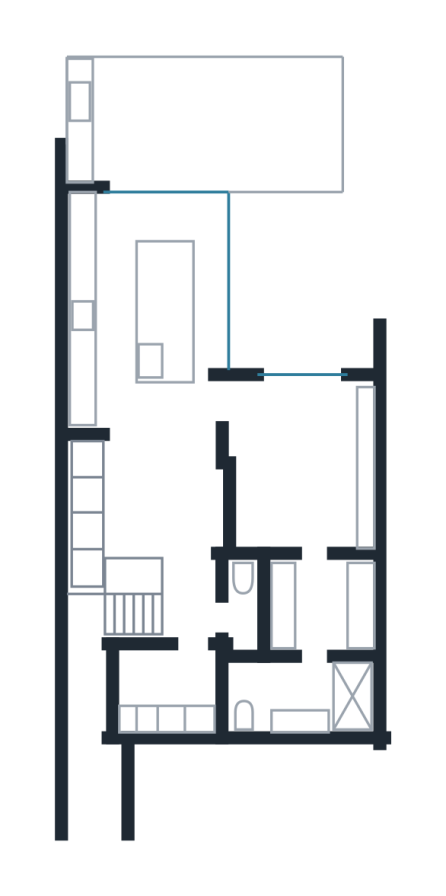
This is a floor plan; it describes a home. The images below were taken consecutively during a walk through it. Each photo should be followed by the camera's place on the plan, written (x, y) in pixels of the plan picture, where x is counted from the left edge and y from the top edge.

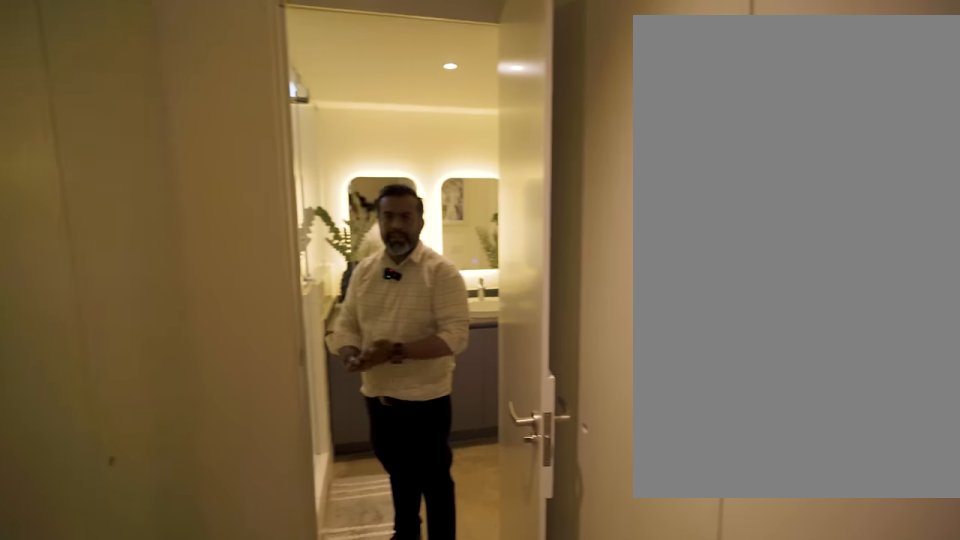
(312, 576)
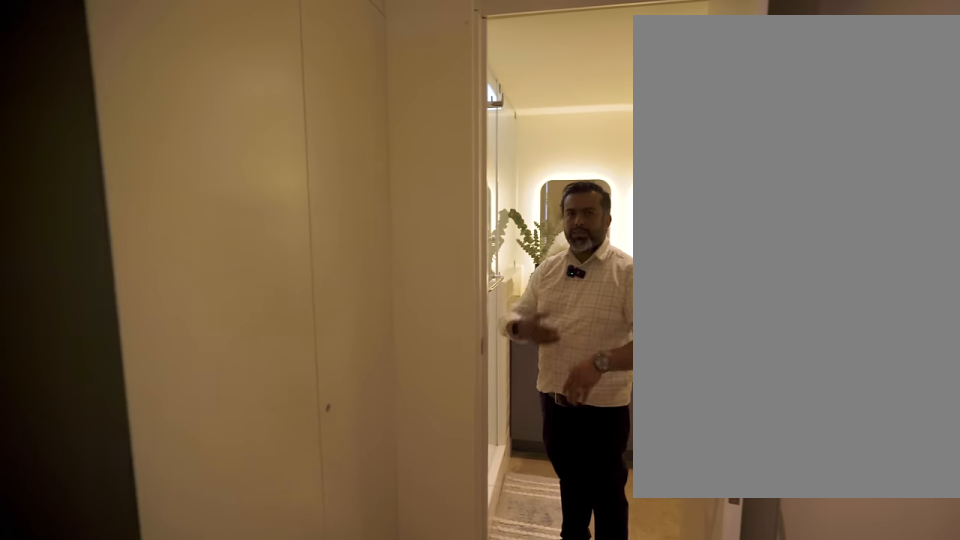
(313, 576)
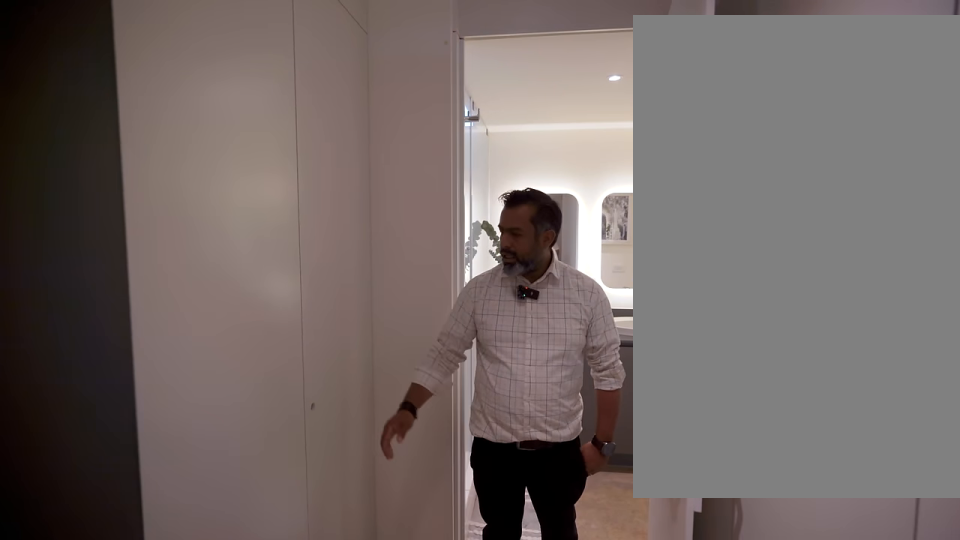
(313, 575)
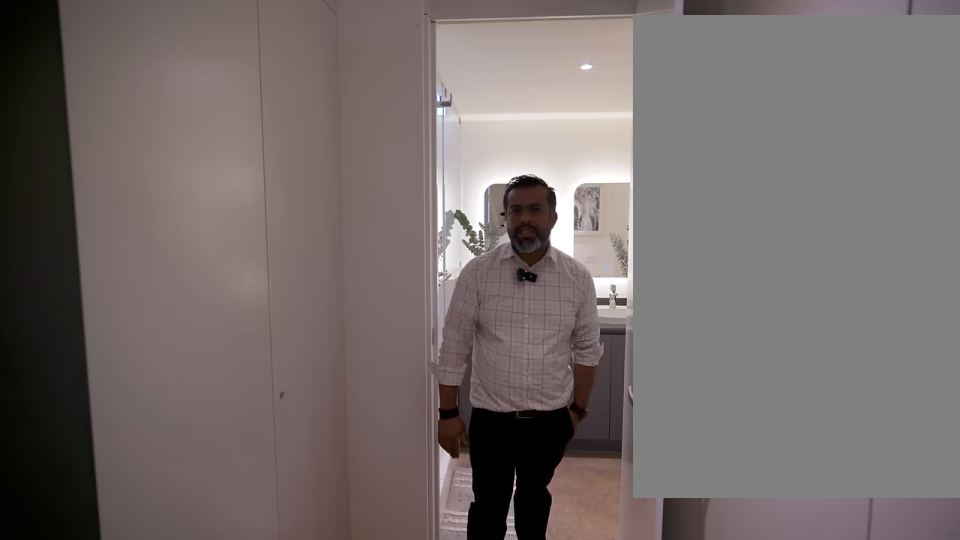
(314, 583)
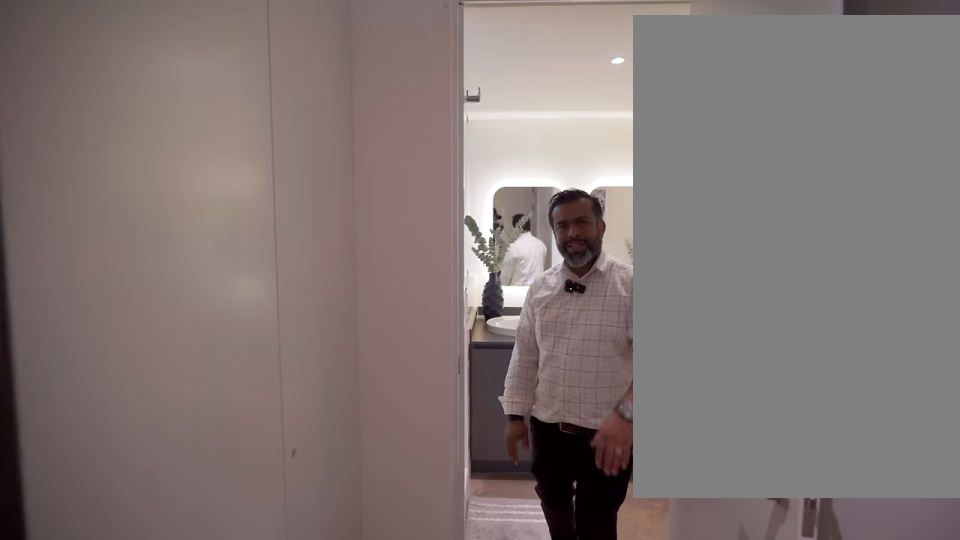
(314, 583)
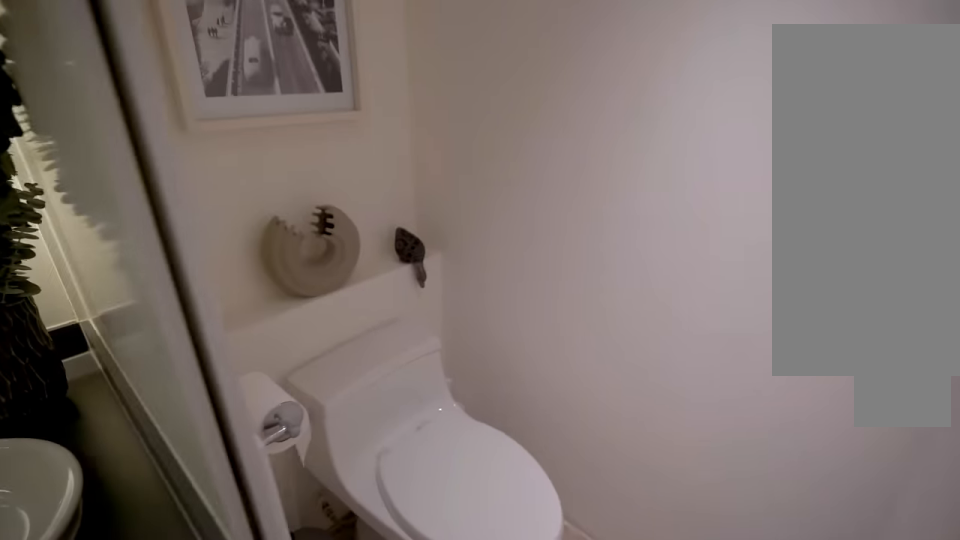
(307, 677)
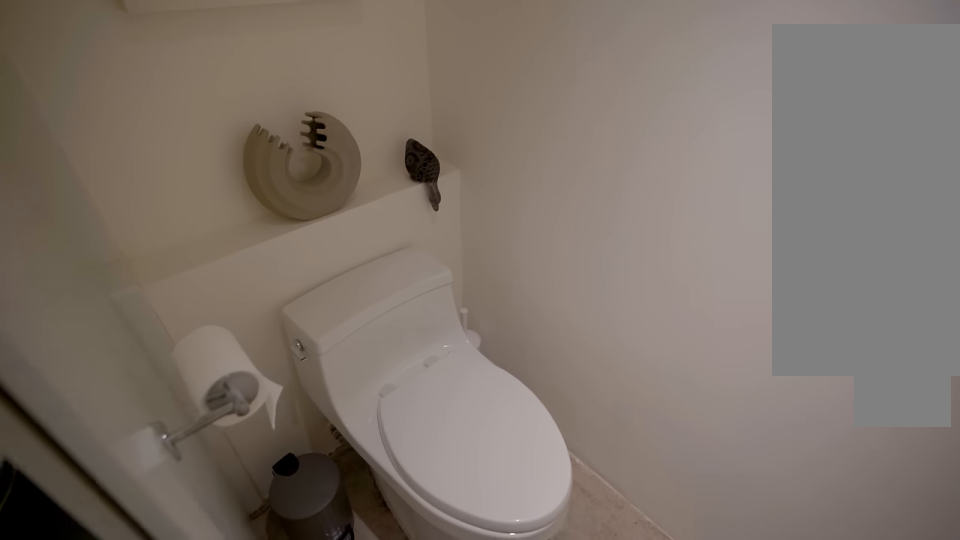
(307, 676)
